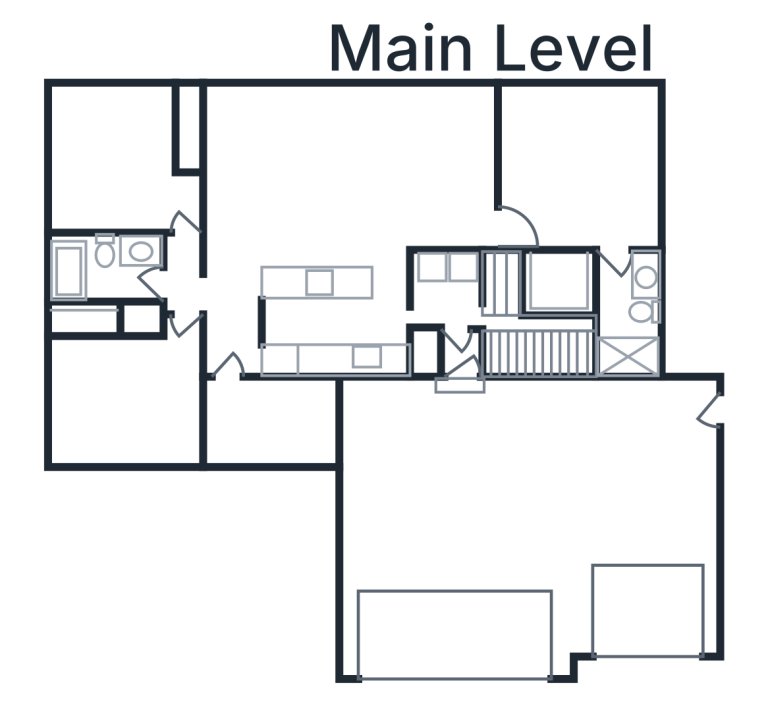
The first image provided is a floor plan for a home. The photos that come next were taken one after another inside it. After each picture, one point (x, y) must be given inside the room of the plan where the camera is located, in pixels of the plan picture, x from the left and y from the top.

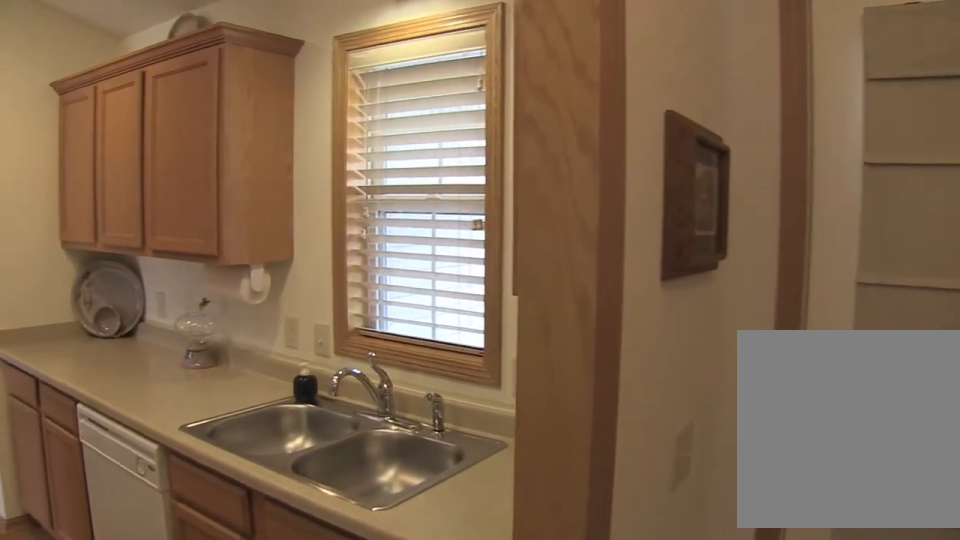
(335, 323)
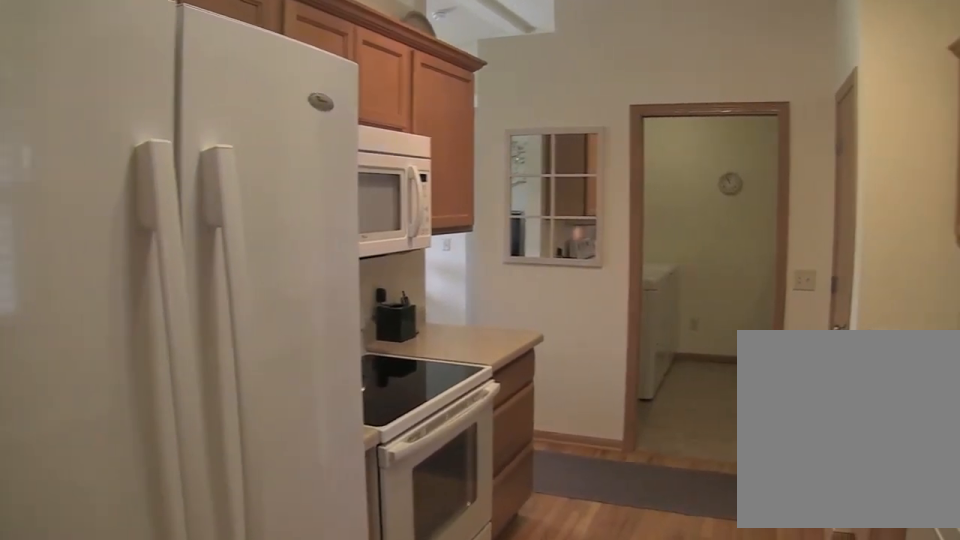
(335, 323)
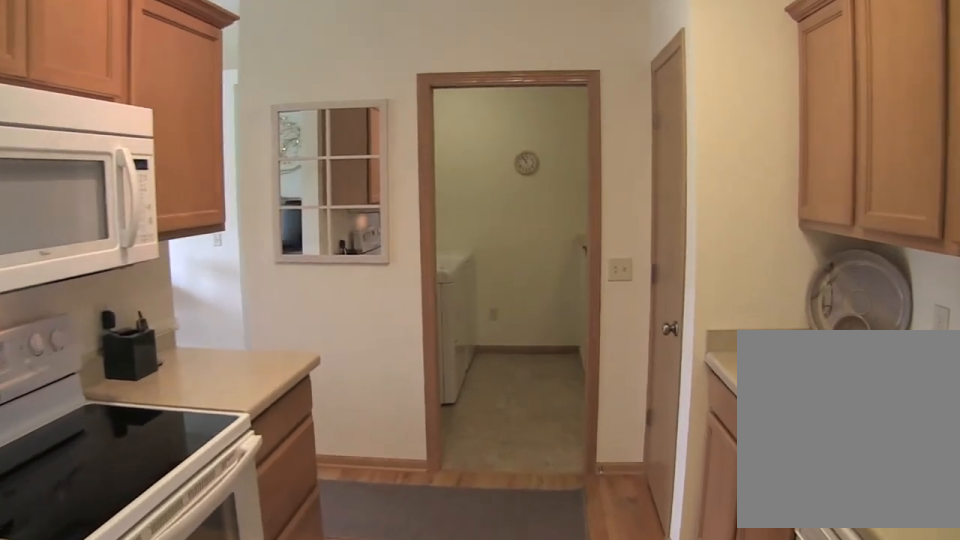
(335, 323)
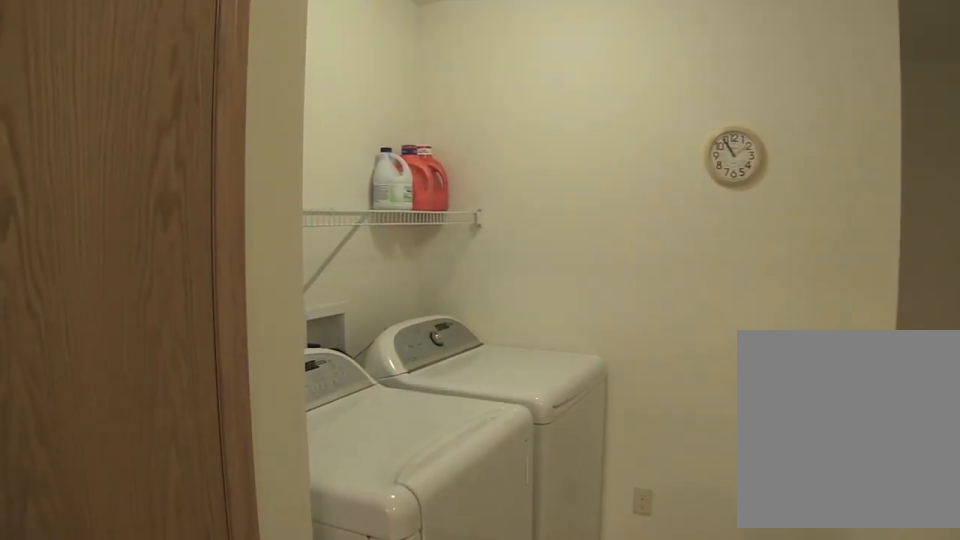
(450, 306)
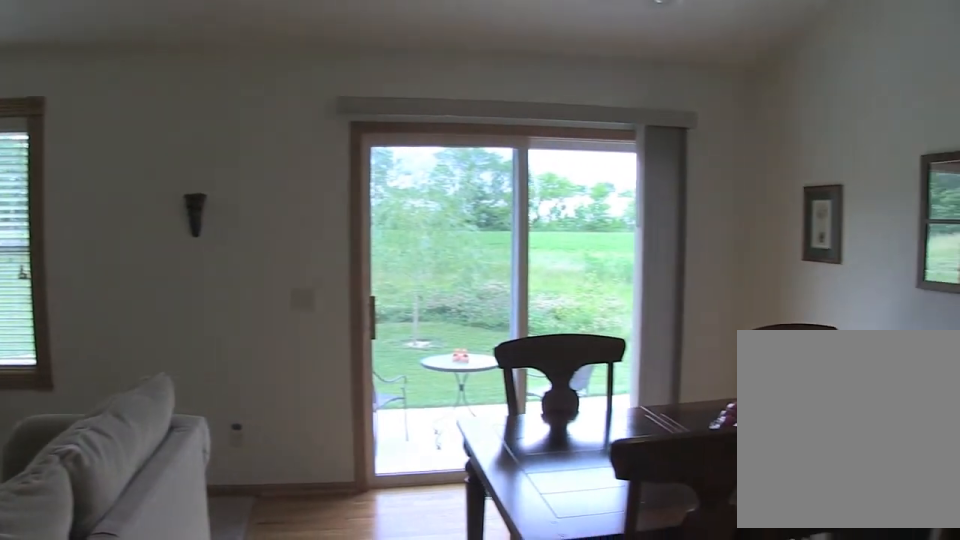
(451, 170)
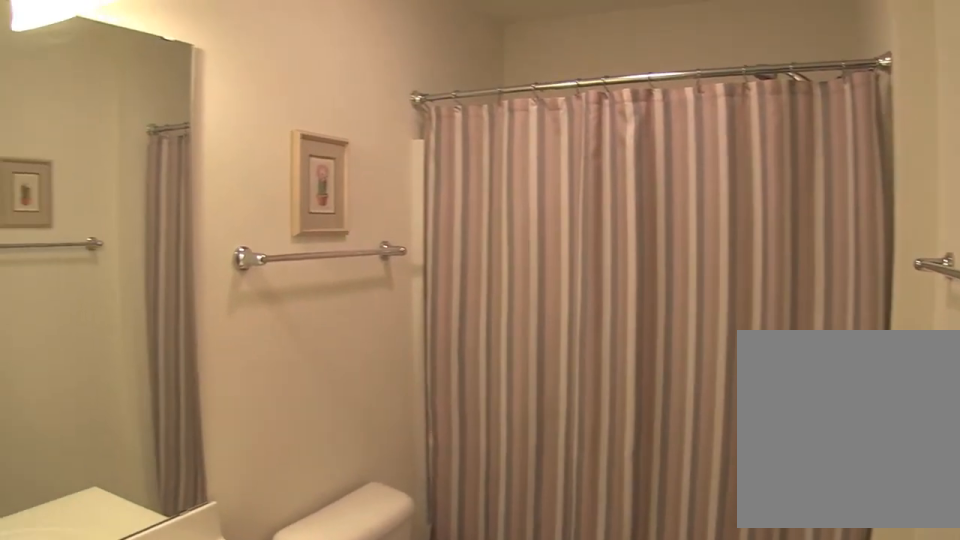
(109, 271)
